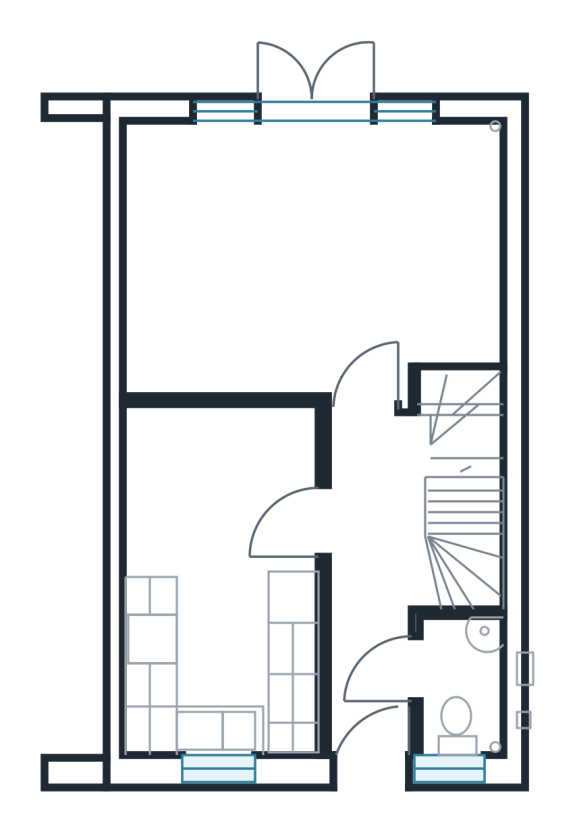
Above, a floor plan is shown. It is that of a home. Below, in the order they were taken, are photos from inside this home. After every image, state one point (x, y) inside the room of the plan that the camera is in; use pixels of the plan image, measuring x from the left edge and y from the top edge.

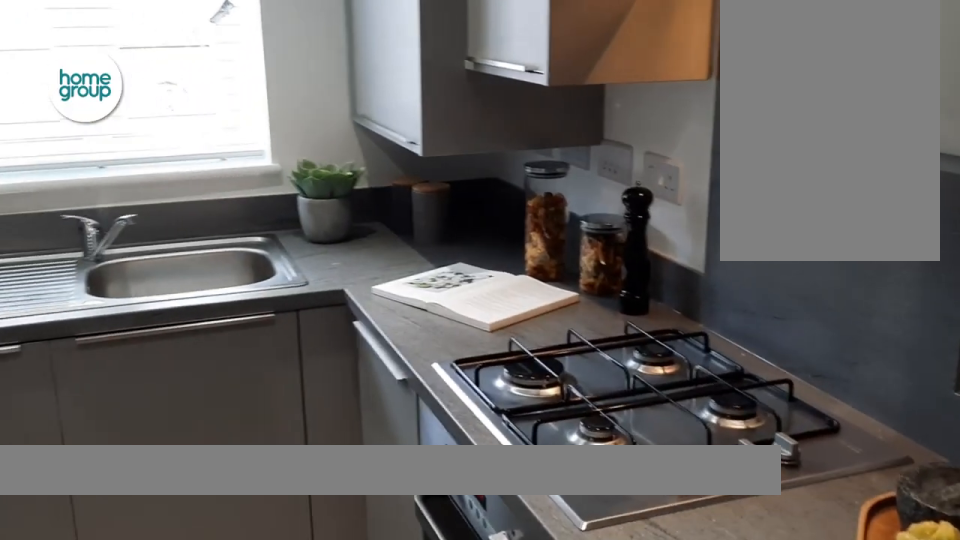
(224, 534)
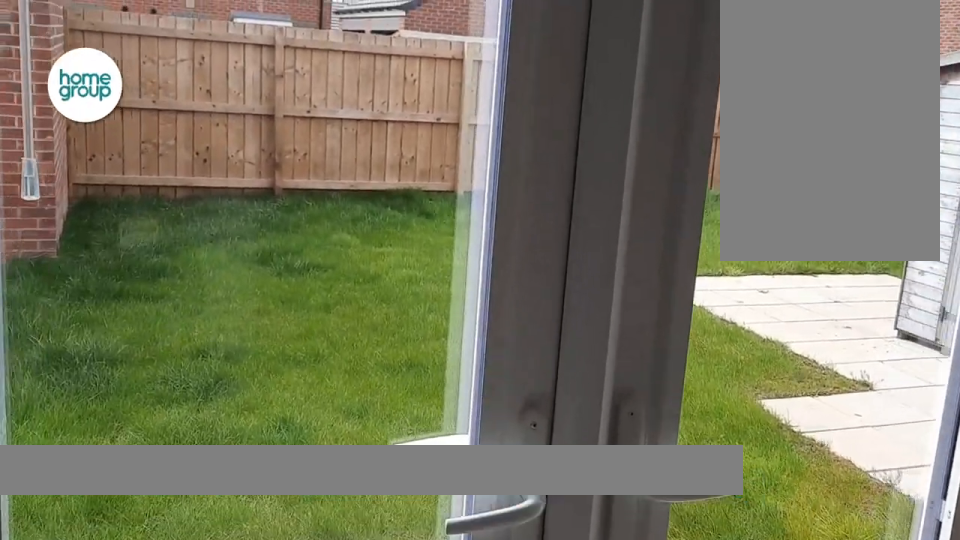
(312, 259)
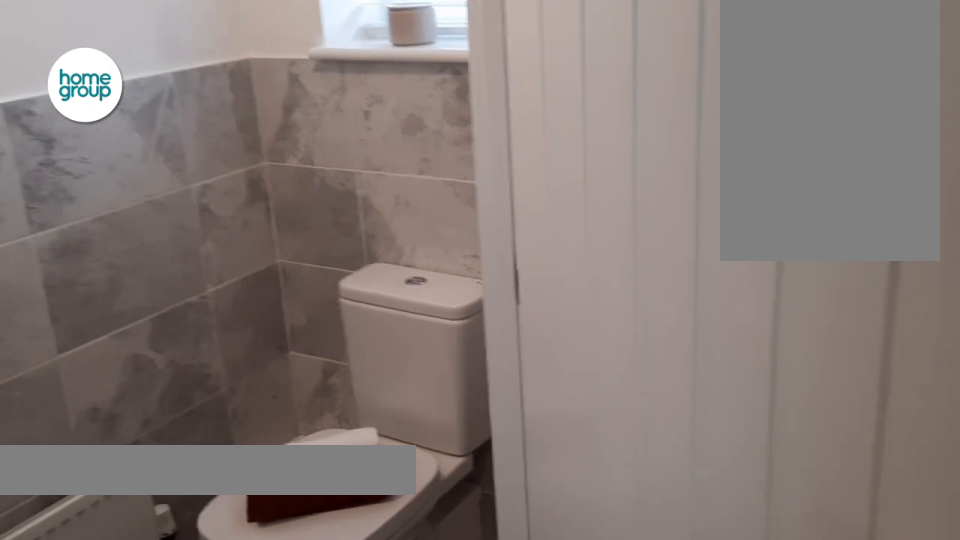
(458, 683)
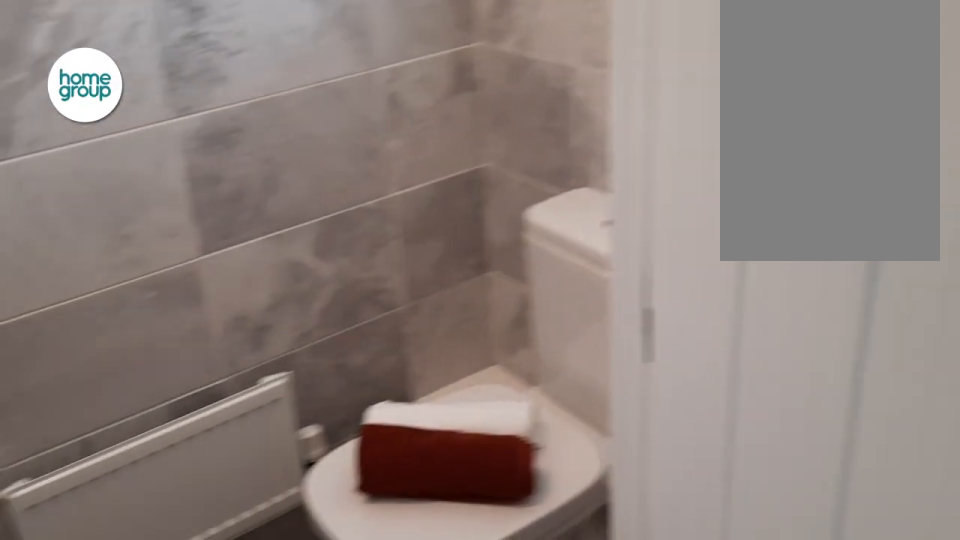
(458, 683)
